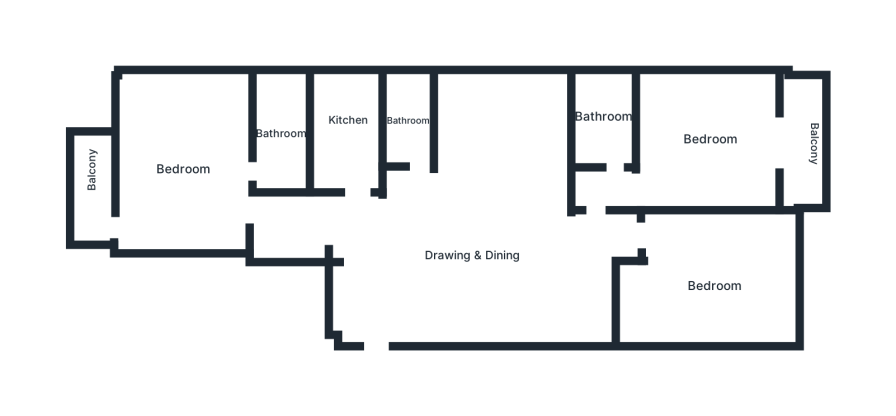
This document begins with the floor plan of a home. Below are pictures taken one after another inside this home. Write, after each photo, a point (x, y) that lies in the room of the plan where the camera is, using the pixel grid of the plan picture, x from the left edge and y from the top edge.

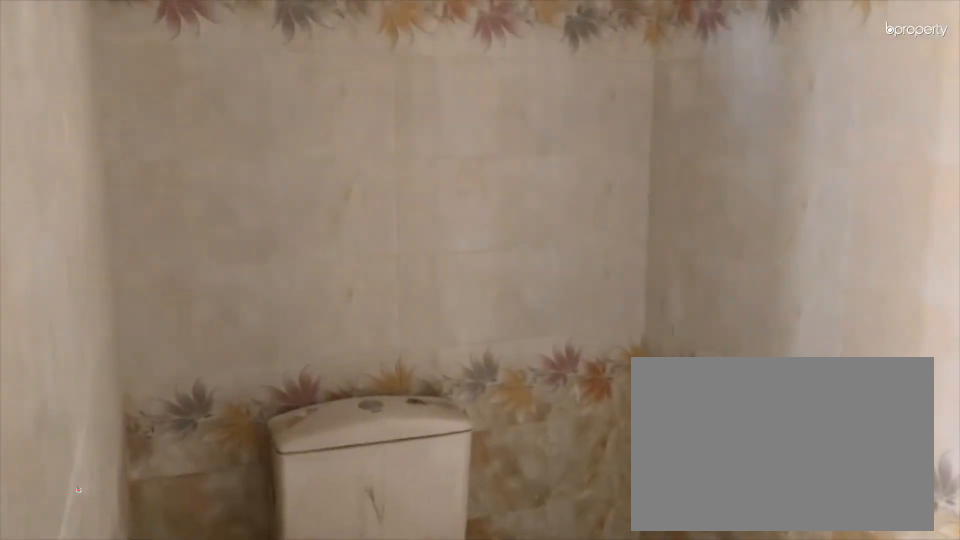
(283, 128)
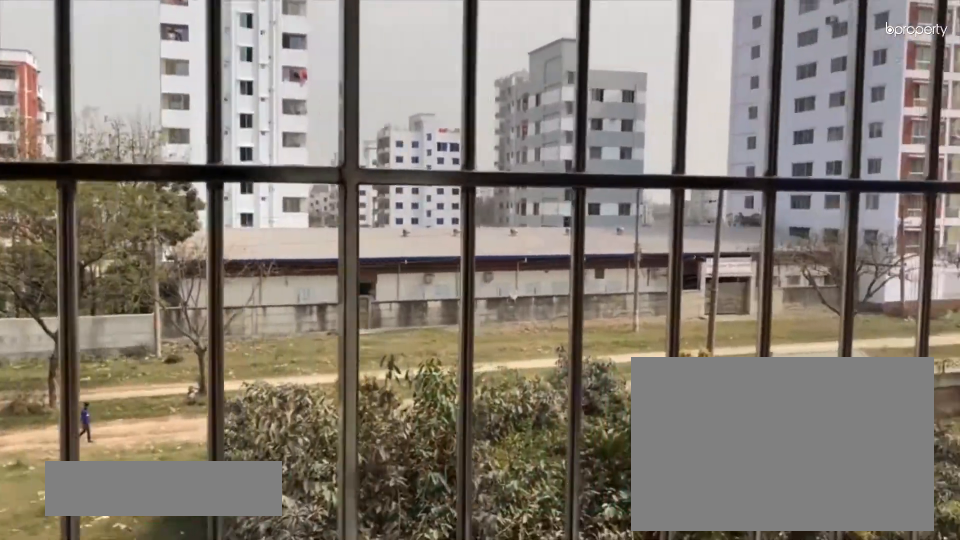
(89, 196)
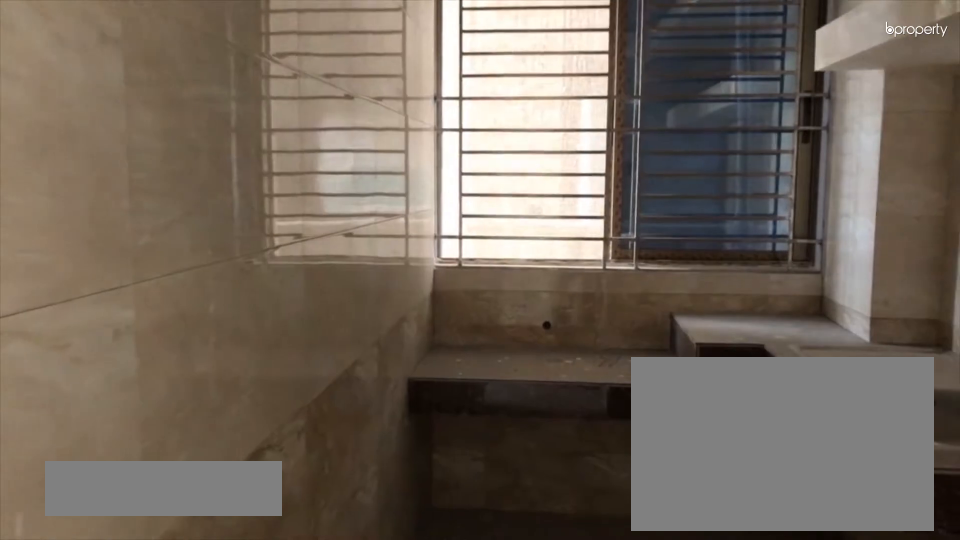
(352, 121)
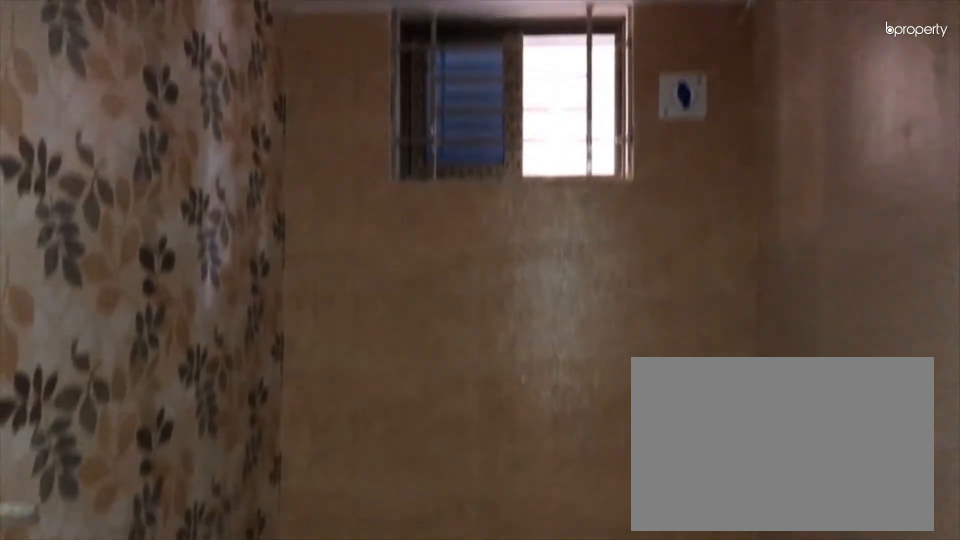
(413, 114)
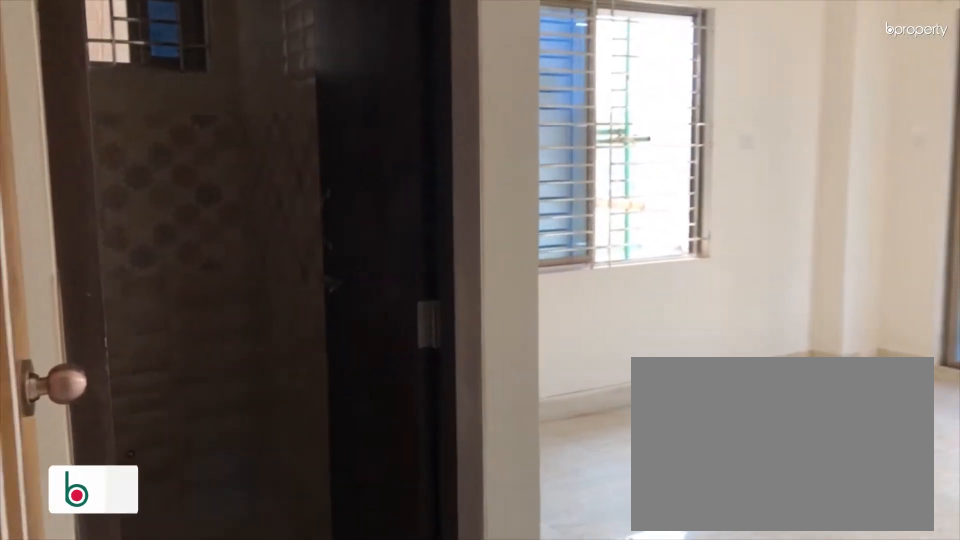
(615, 185)
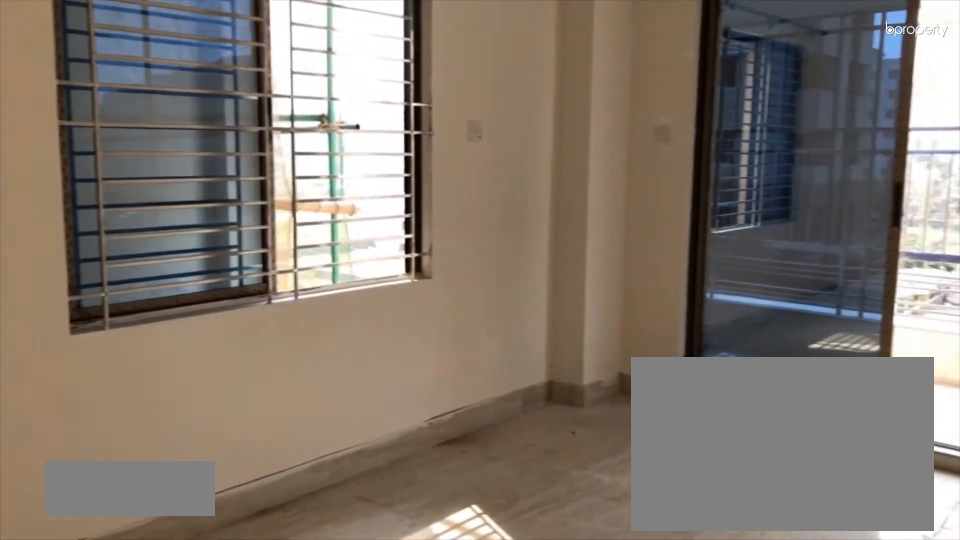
(713, 145)
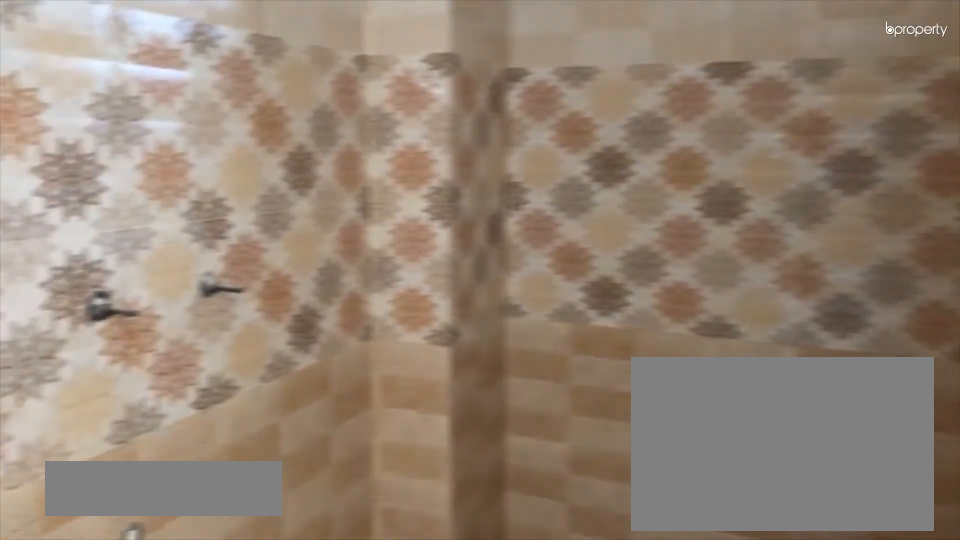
(604, 121)
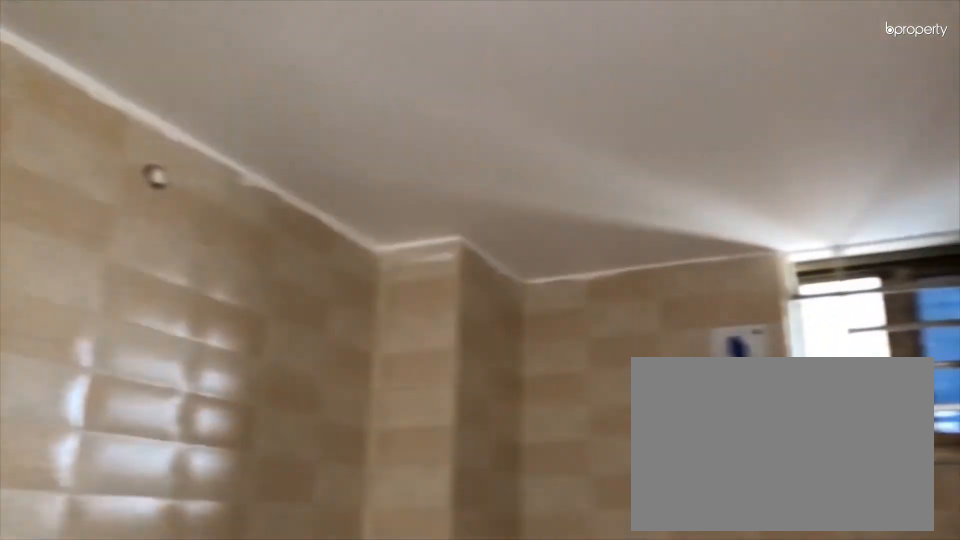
(604, 121)
